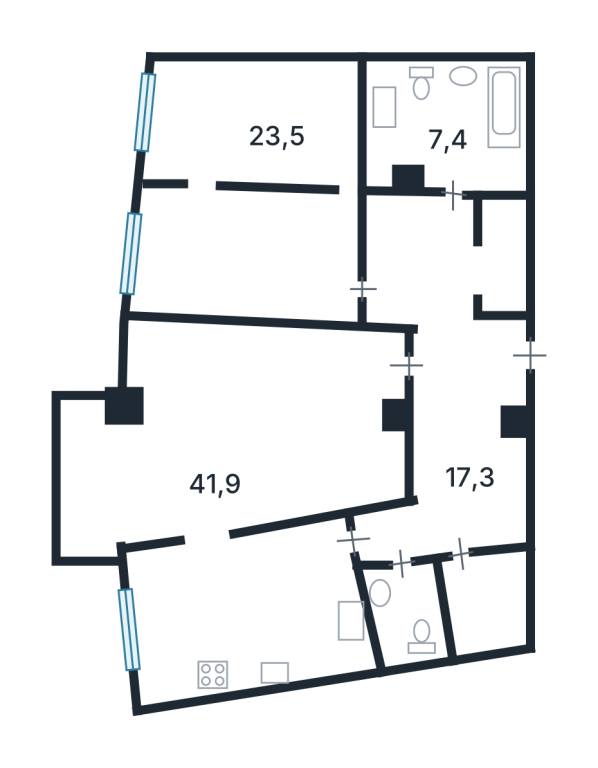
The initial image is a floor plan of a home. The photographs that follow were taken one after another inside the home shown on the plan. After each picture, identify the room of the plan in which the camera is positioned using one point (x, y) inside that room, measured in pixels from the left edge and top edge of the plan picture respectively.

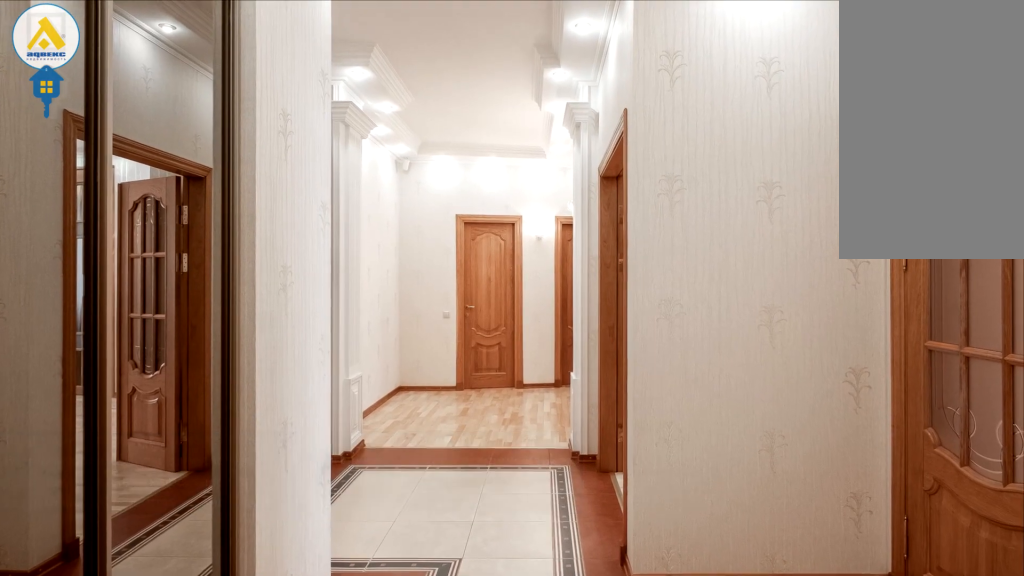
(426, 497)
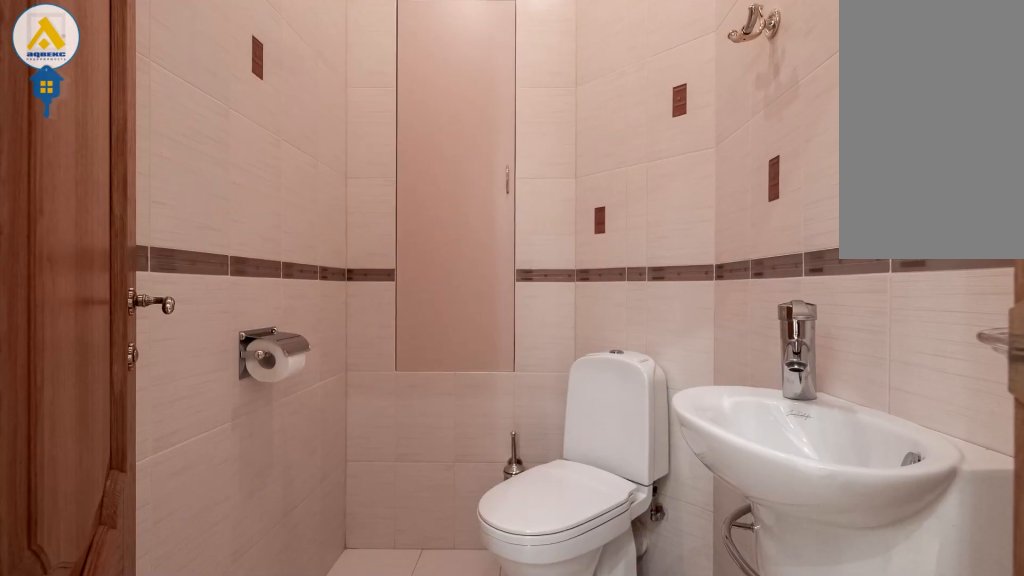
(411, 592)
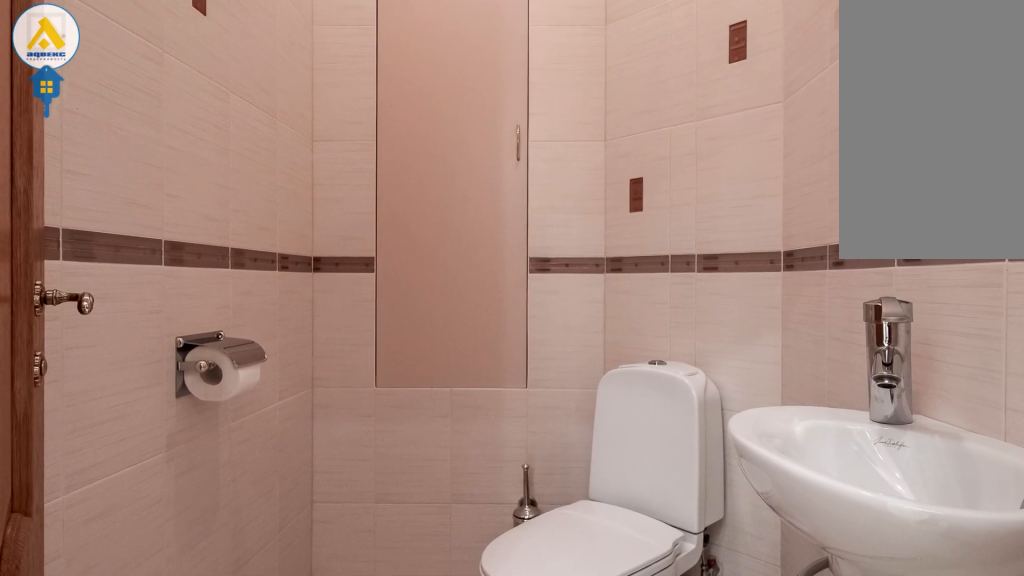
(411, 592)
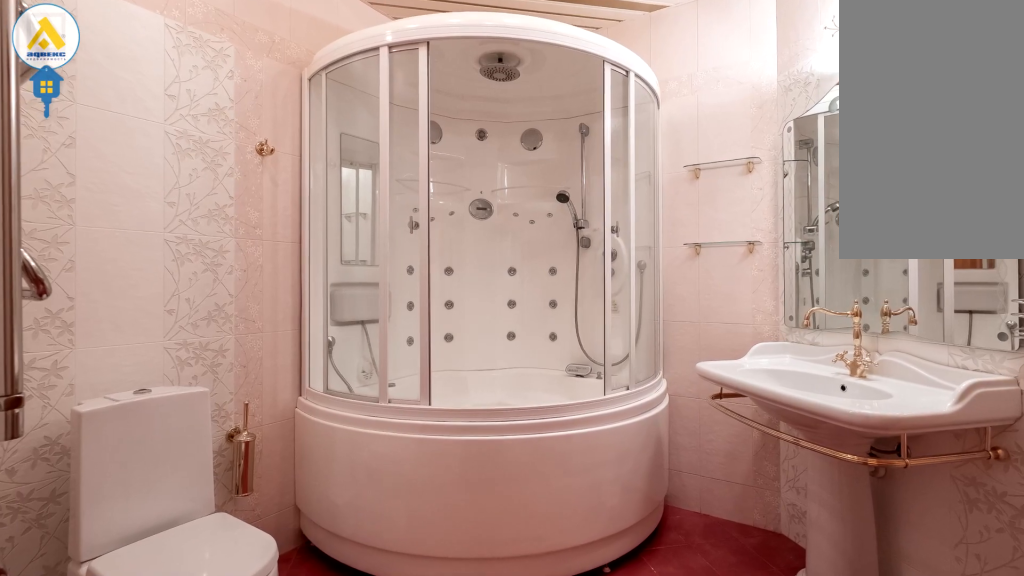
(443, 122)
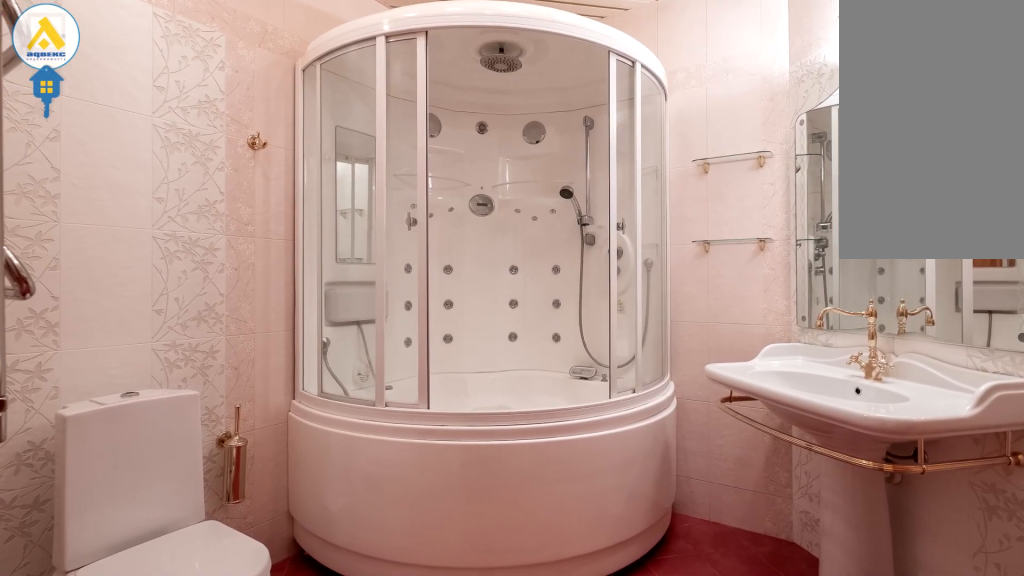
(442, 124)
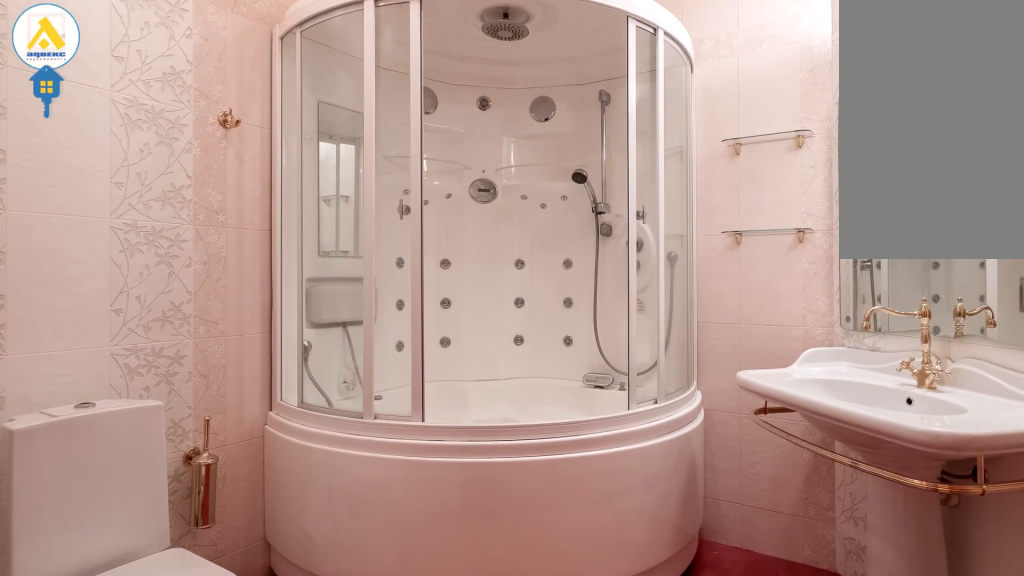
(443, 120)
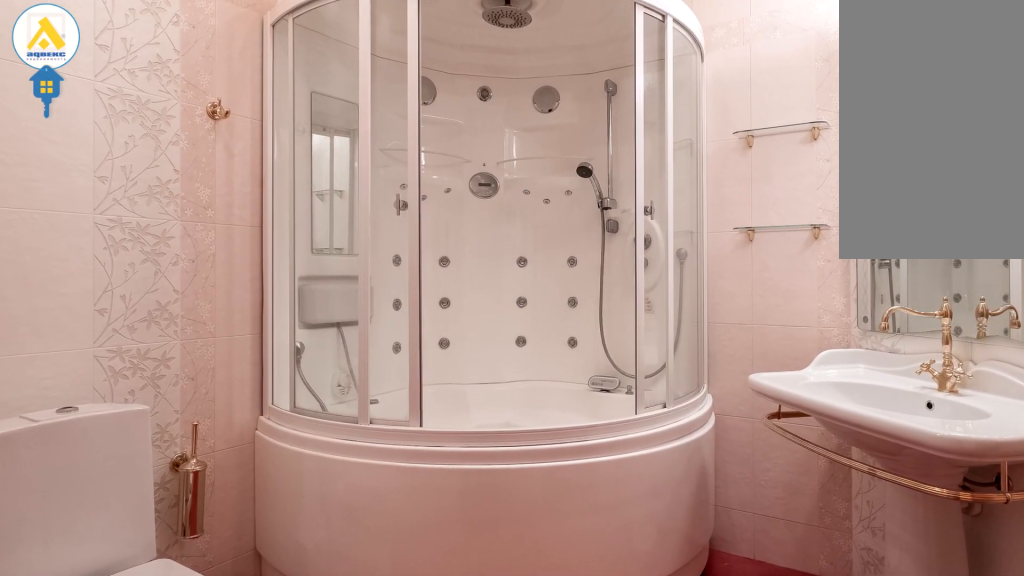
(447, 155)
